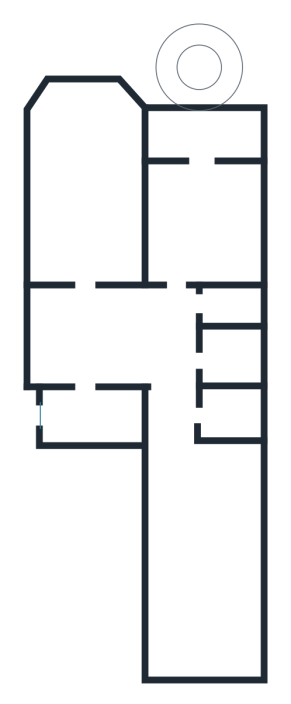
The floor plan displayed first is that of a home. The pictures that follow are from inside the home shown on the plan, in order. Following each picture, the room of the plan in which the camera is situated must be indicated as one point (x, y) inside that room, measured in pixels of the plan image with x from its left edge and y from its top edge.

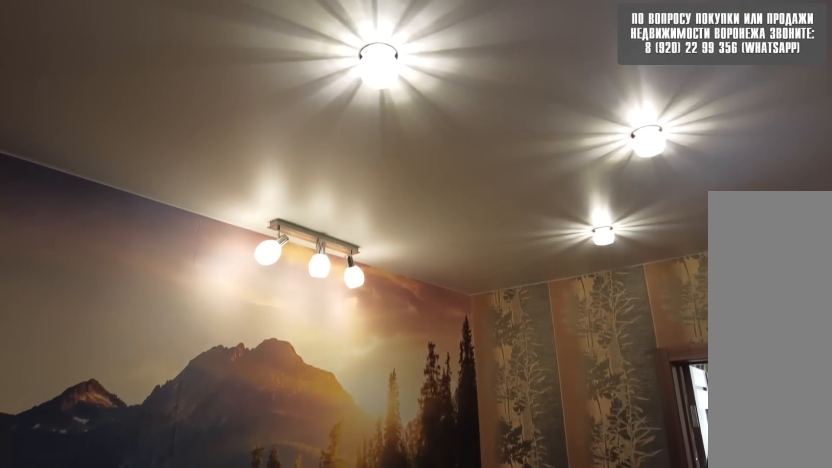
(92, 347)
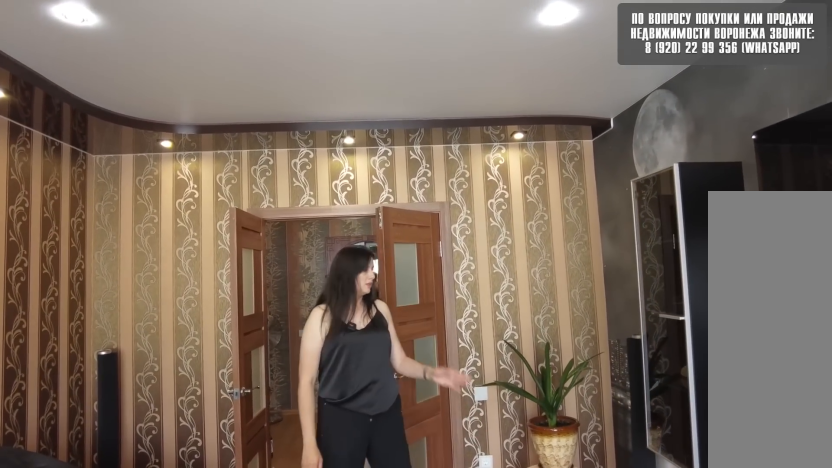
(84, 248)
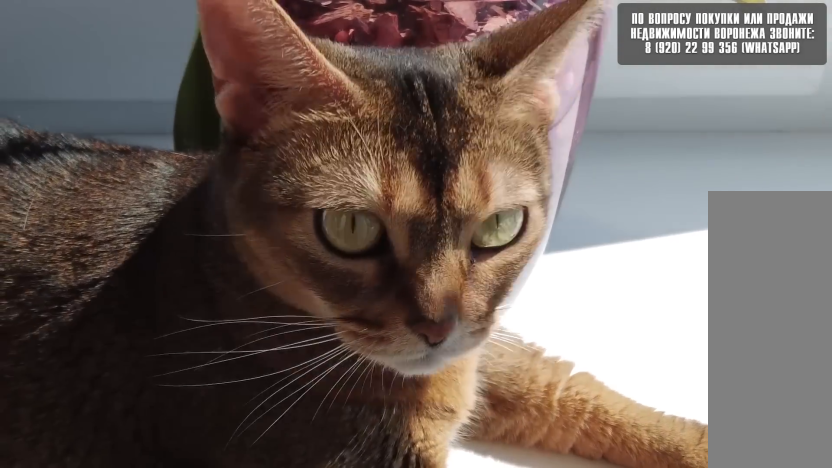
(84, 248)
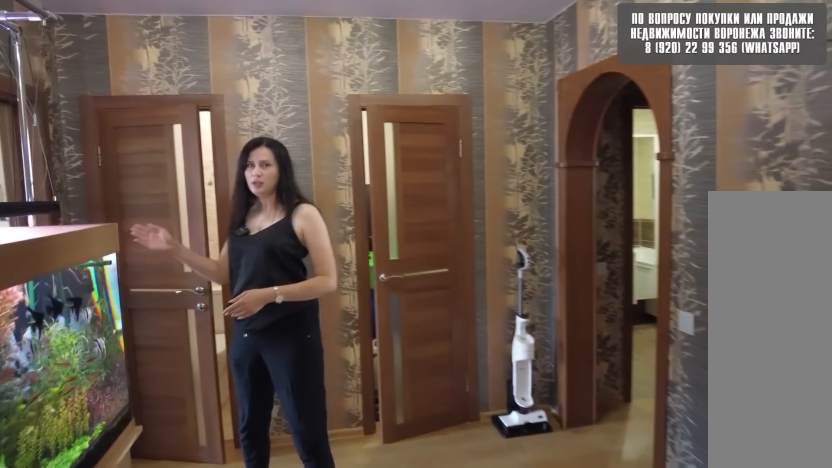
(88, 354)
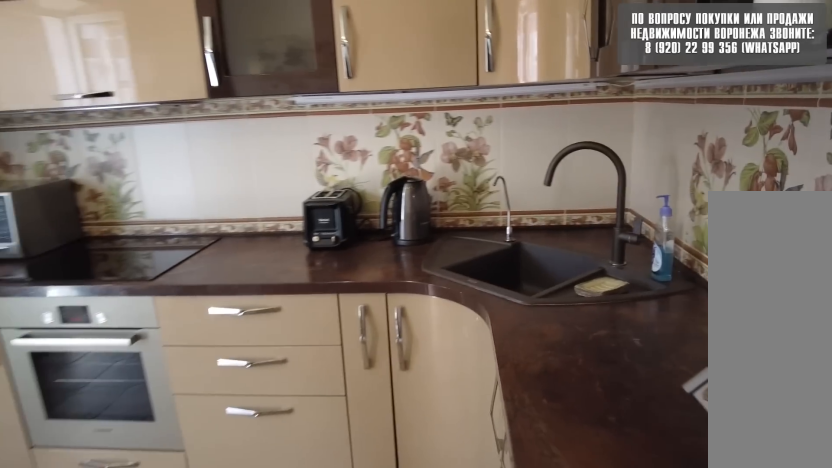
(207, 248)
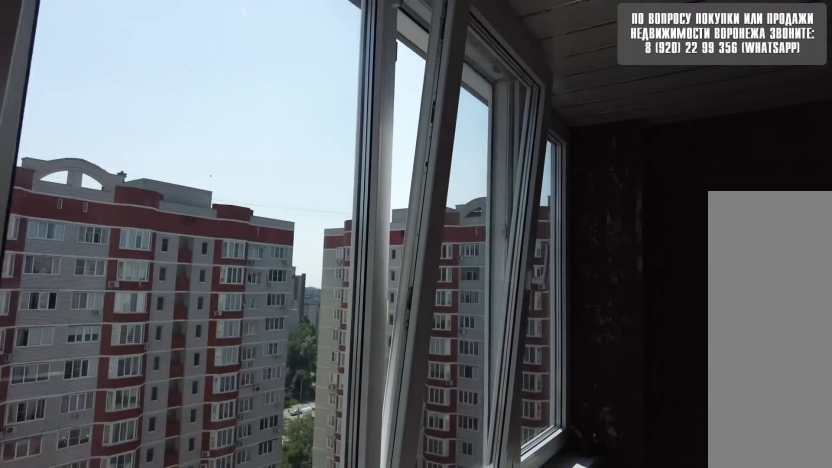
(199, 143)
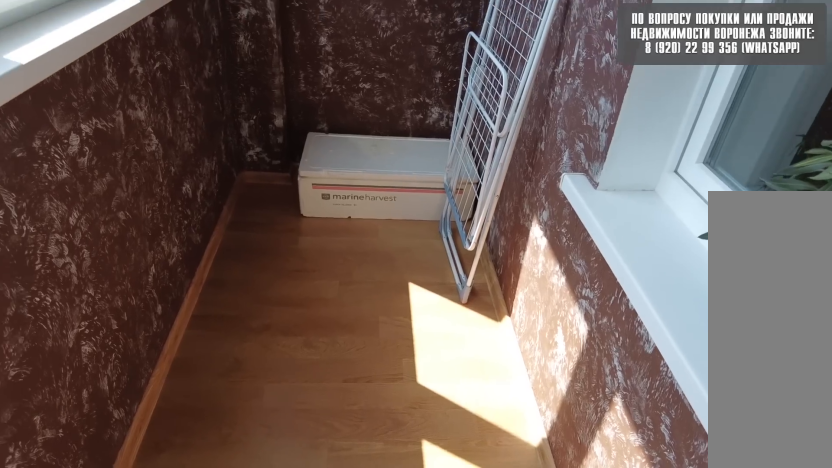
(199, 143)
